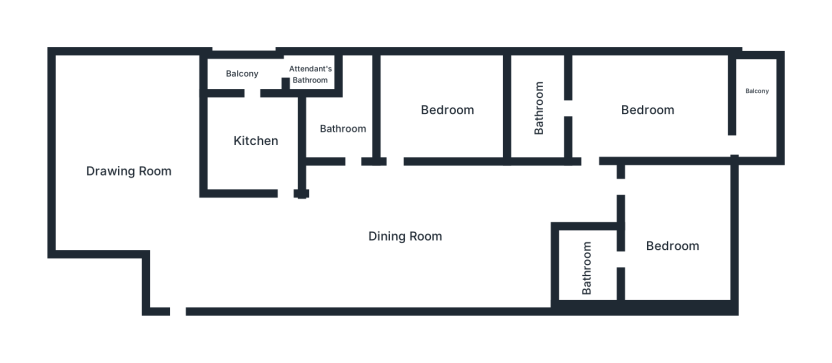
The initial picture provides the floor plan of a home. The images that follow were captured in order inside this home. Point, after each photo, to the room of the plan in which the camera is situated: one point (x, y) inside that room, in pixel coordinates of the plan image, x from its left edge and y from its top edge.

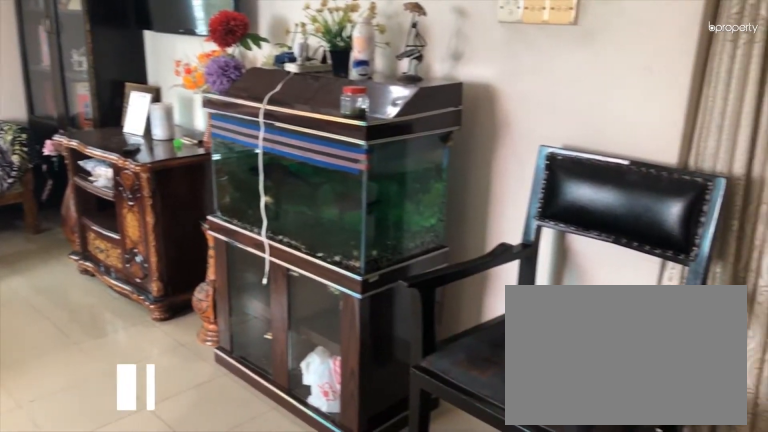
(131, 169)
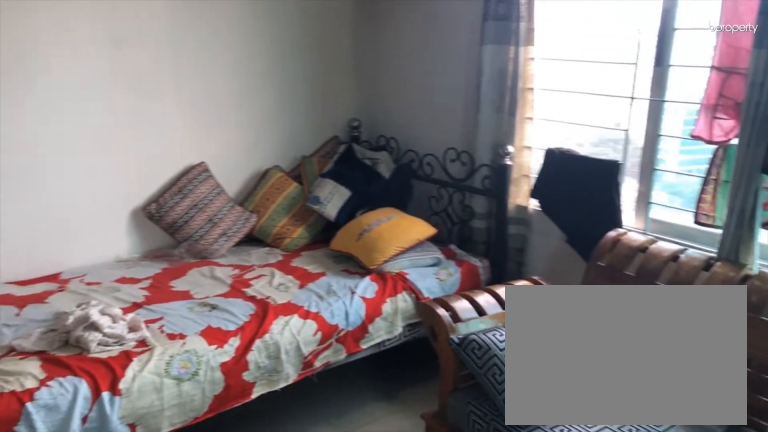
(132, 169)
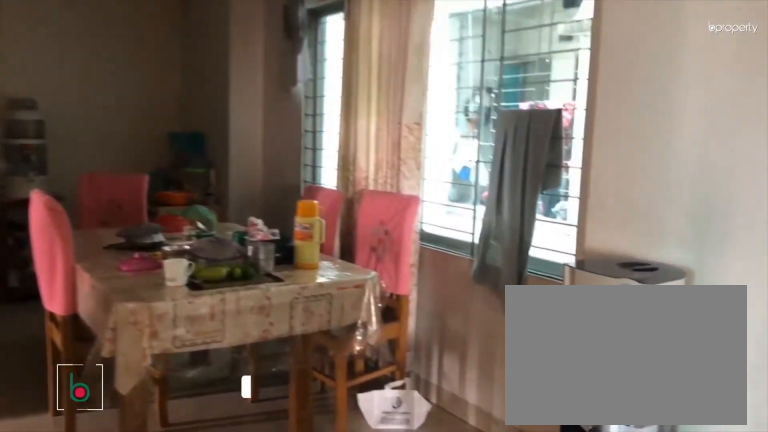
(401, 242)
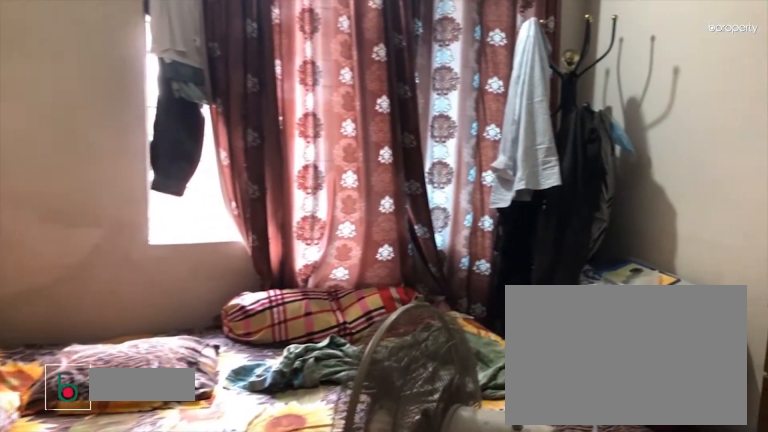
(669, 241)
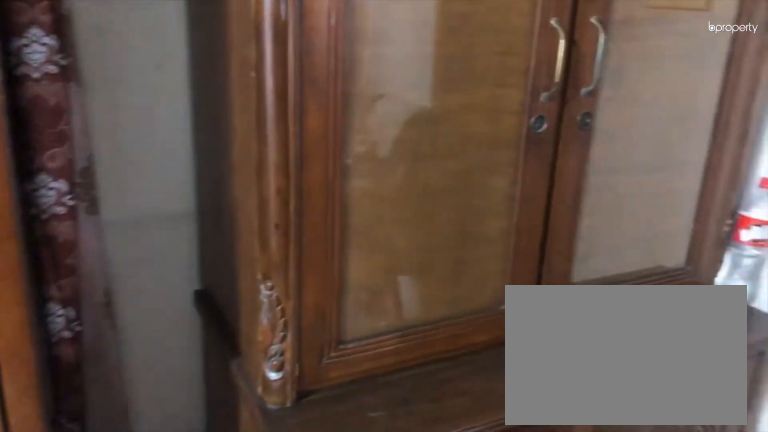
(669, 241)
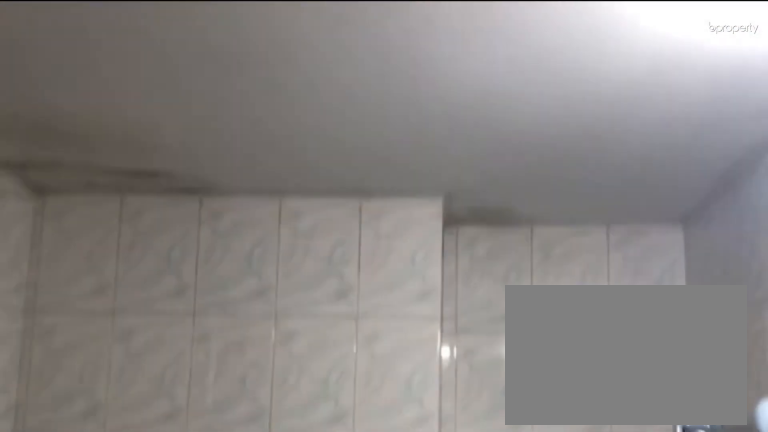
(589, 262)
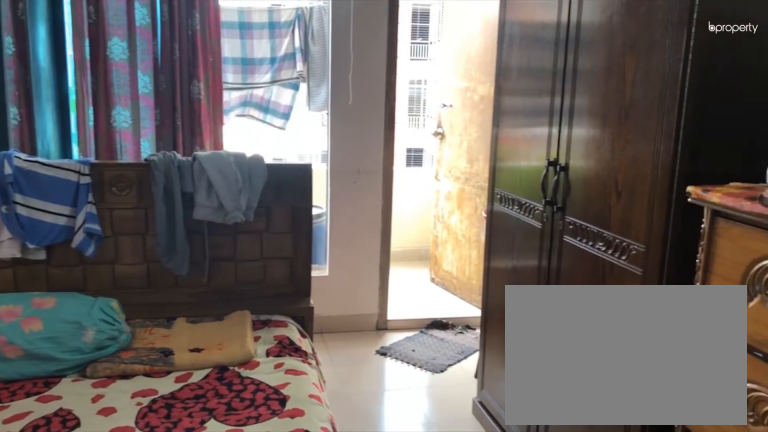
(647, 111)
